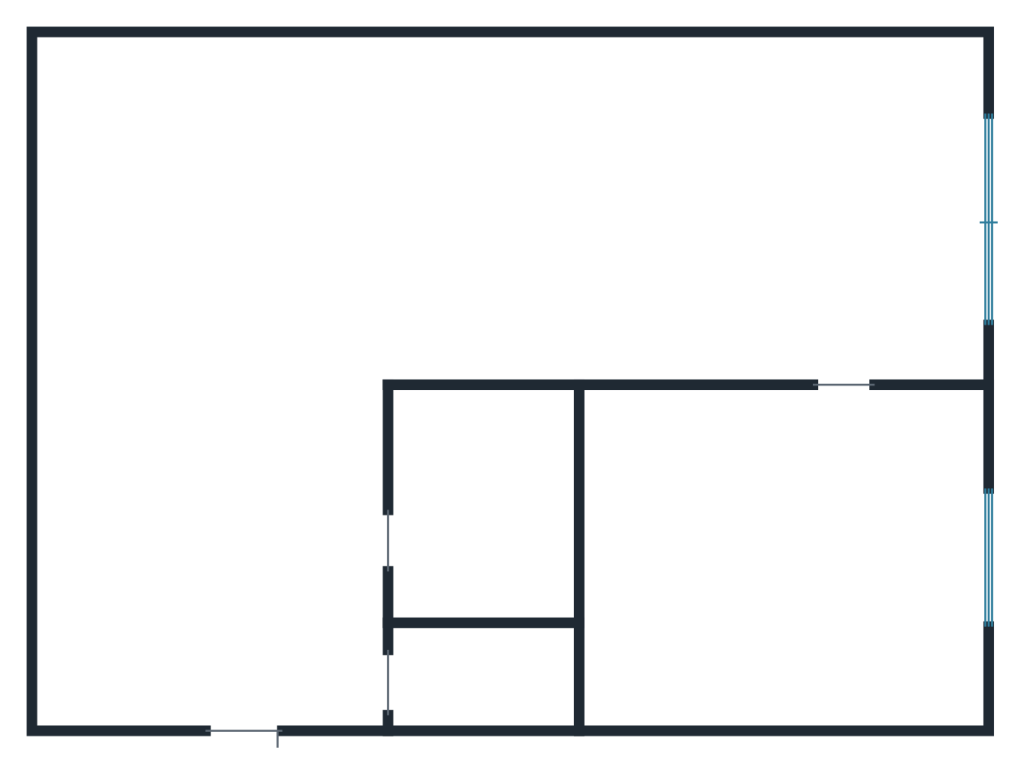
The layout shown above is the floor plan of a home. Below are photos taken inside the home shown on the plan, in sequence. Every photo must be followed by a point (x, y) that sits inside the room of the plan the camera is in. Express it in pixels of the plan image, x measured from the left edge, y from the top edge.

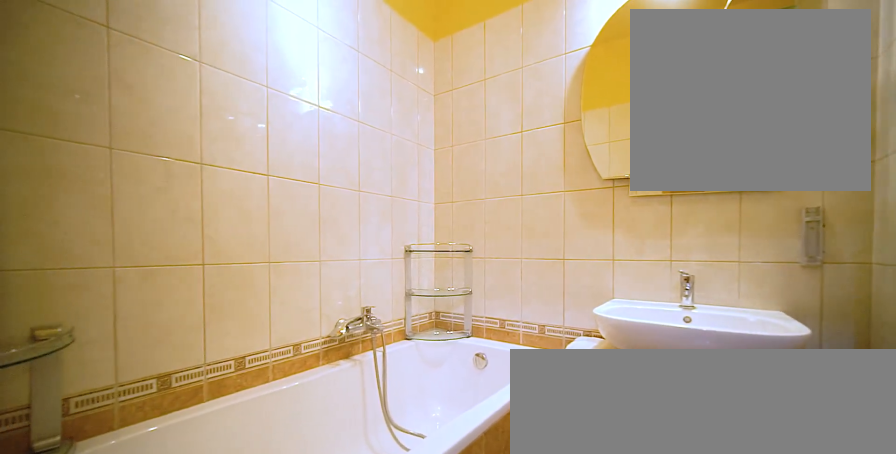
(478, 515)
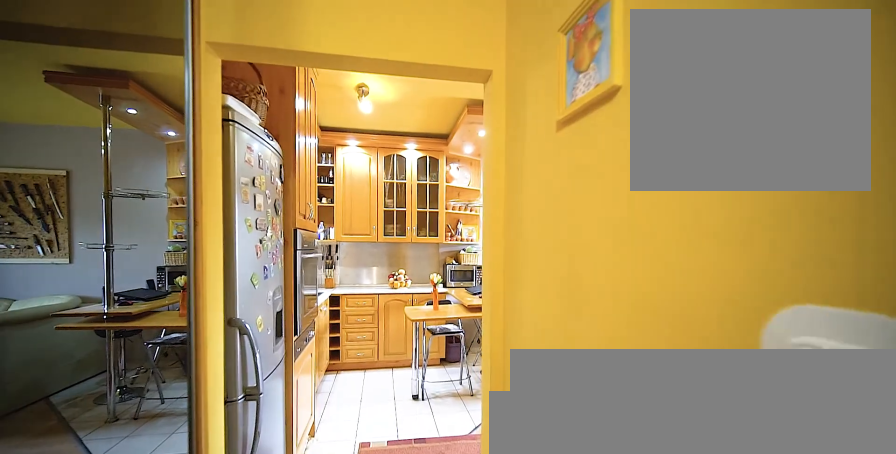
(218, 538)
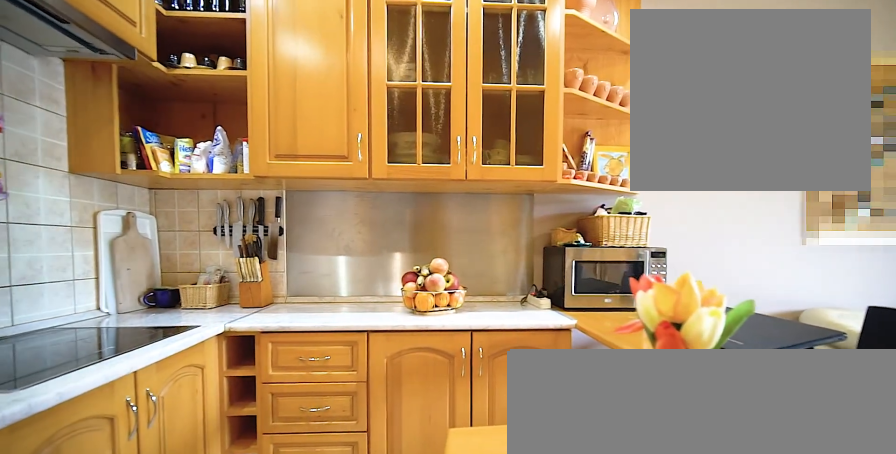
(453, 229)
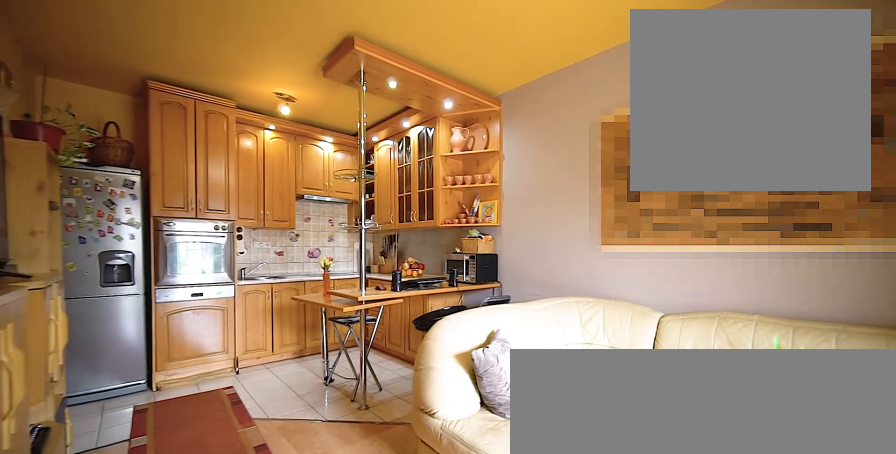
(453, 230)
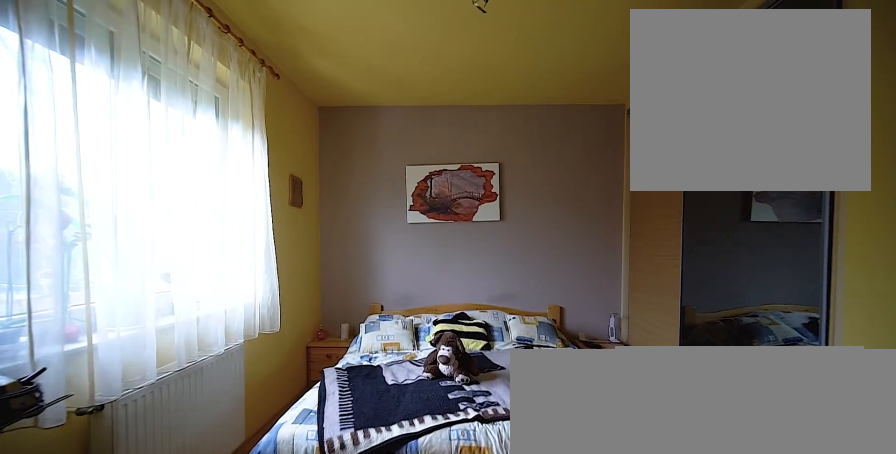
(778, 560)
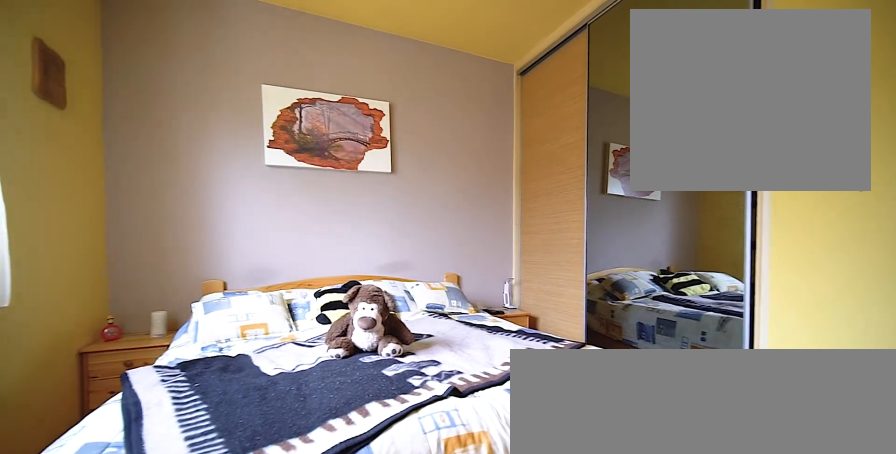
(778, 560)
